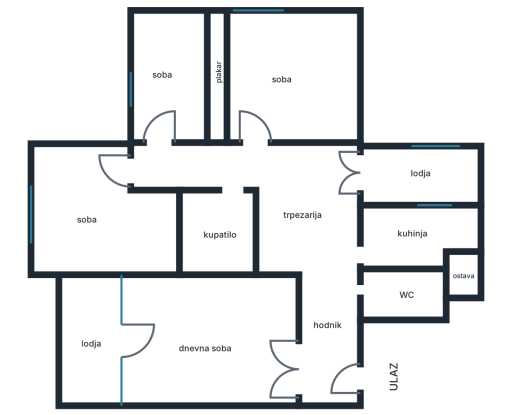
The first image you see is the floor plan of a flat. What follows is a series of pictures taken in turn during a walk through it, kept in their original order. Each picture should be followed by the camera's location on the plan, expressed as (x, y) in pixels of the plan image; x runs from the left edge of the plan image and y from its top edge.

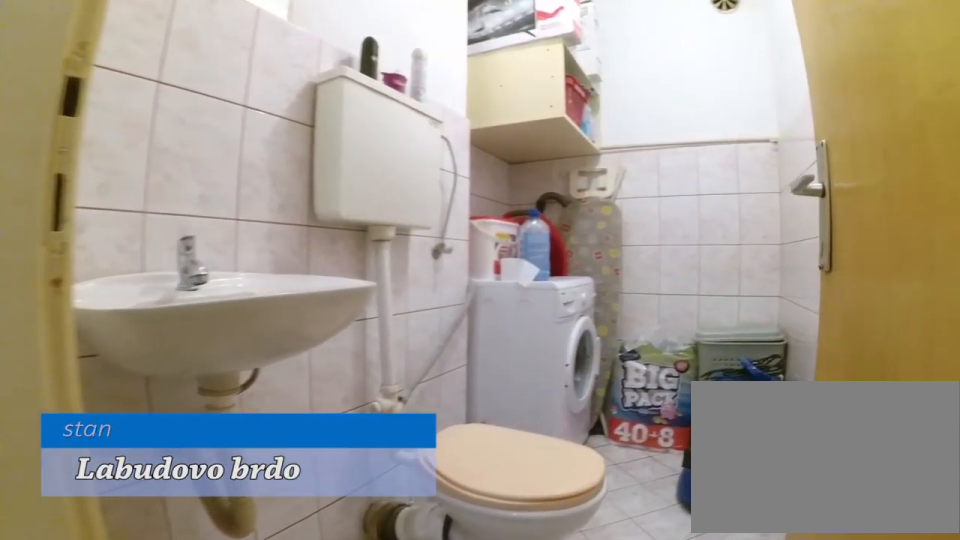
(340, 318)
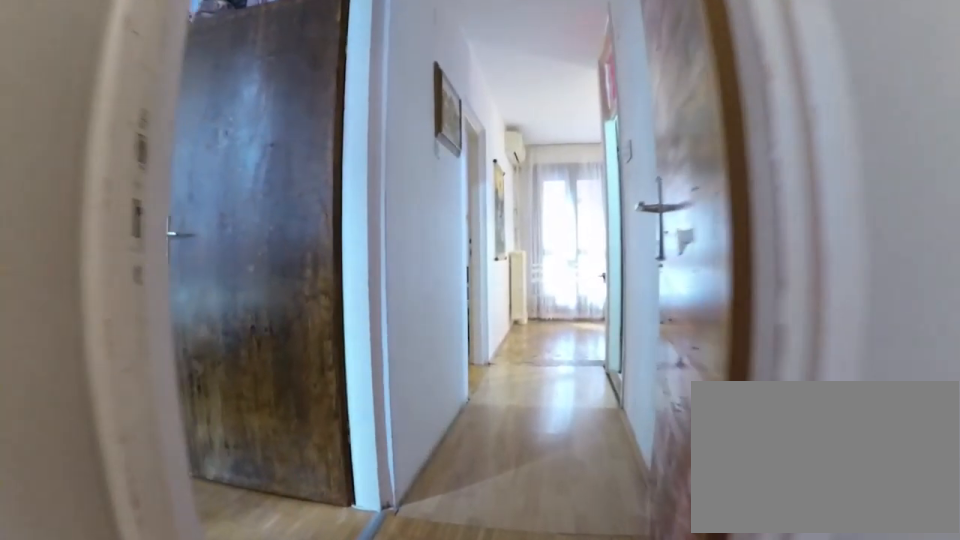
(81, 172)
